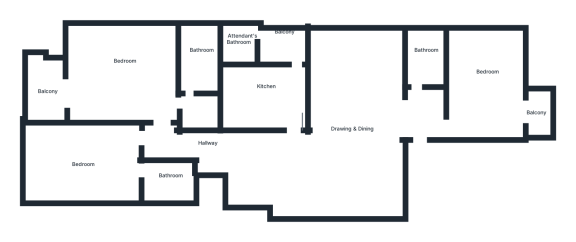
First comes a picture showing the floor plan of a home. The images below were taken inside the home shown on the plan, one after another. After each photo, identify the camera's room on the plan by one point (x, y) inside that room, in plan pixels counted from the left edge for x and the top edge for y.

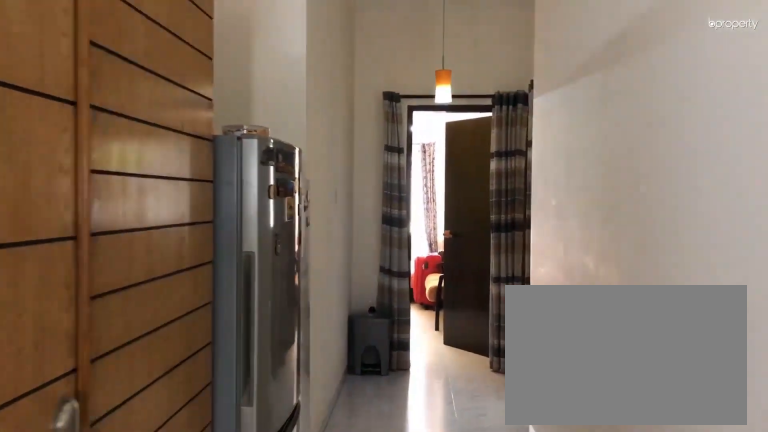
(161, 146)
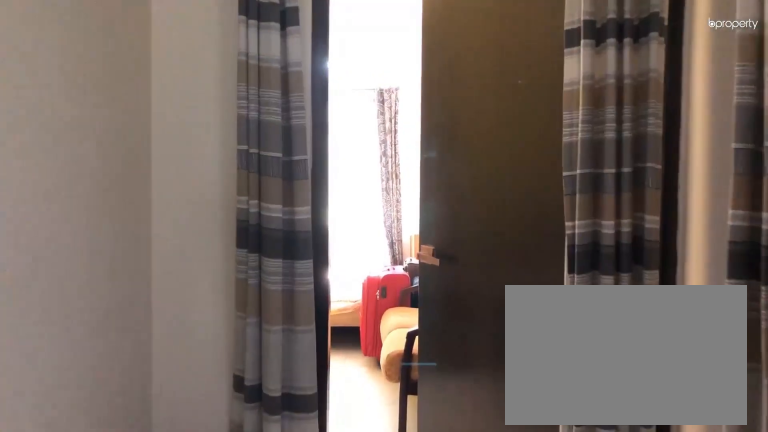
(161, 146)
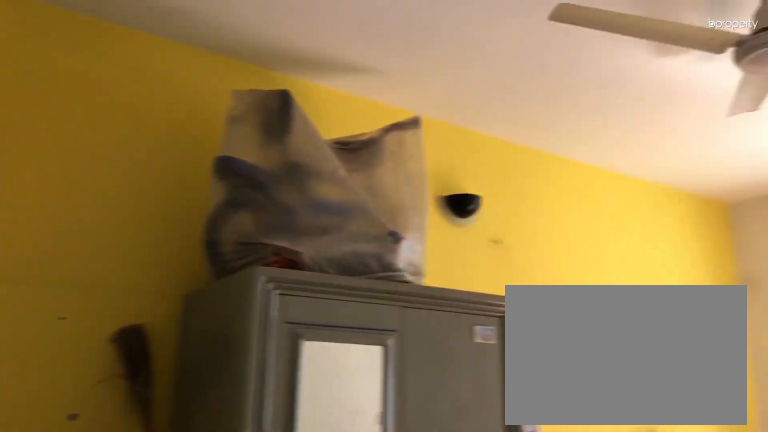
(89, 173)
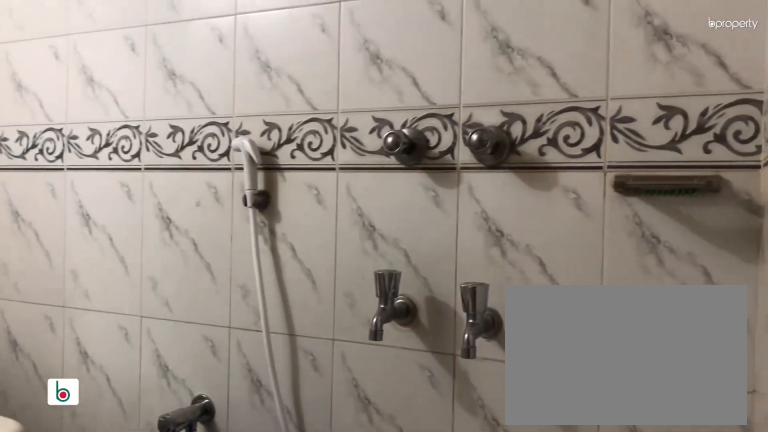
(162, 179)
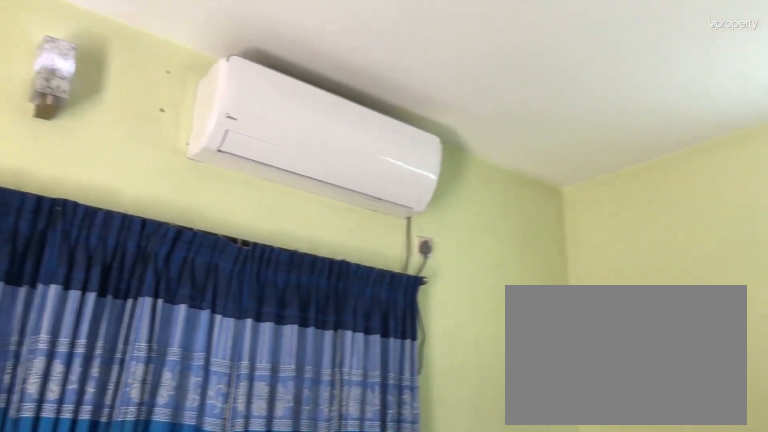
(114, 64)
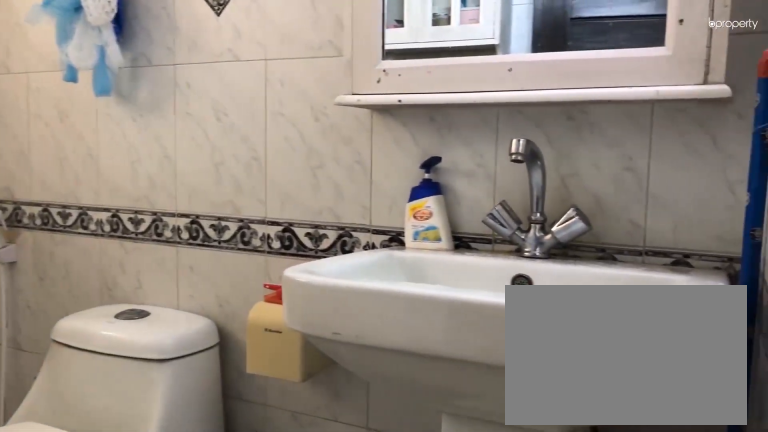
(199, 57)
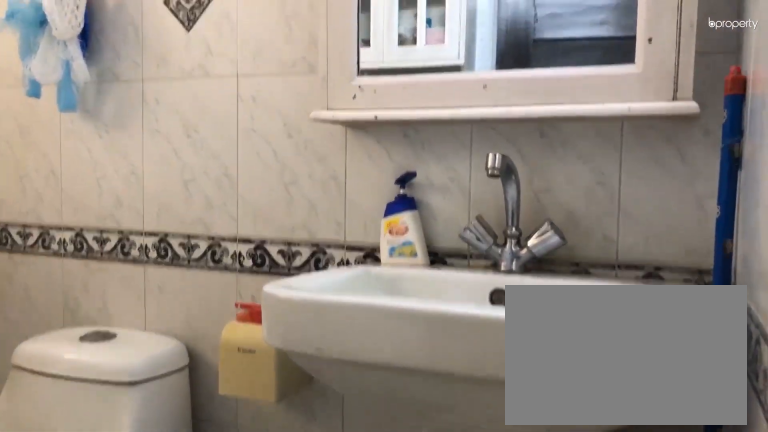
(199, 57)
